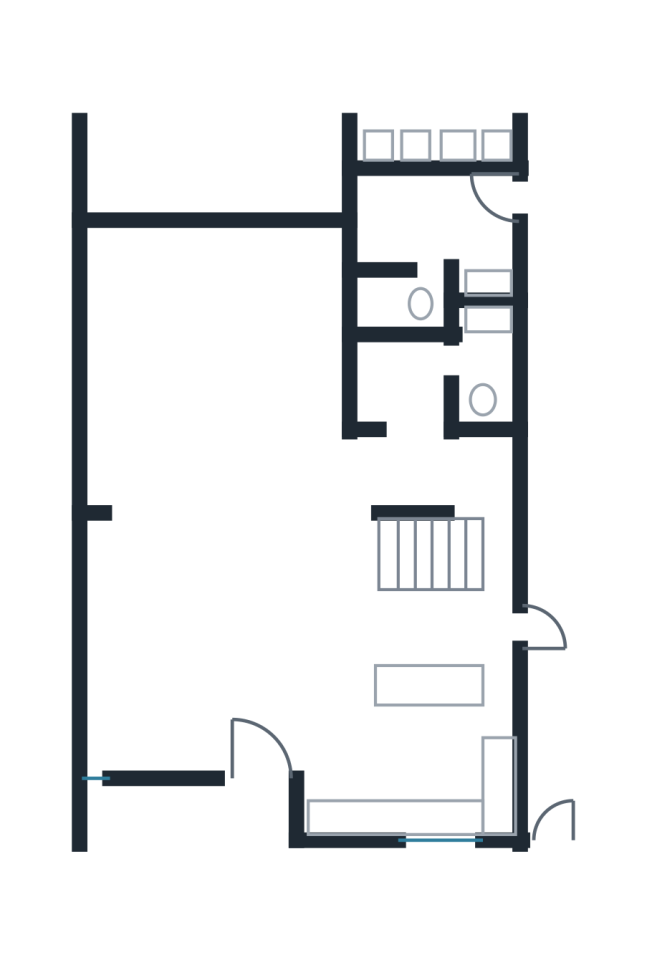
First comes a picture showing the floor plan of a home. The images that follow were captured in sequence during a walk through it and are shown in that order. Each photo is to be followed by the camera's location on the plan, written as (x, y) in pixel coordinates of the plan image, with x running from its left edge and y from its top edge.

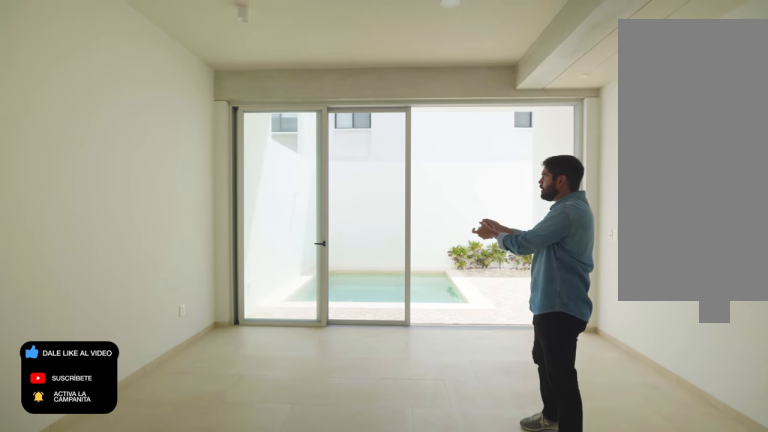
(210, 398)
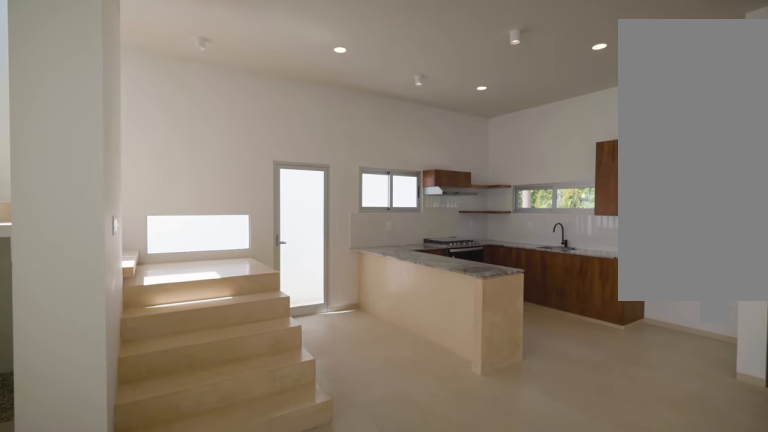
(300, 557)
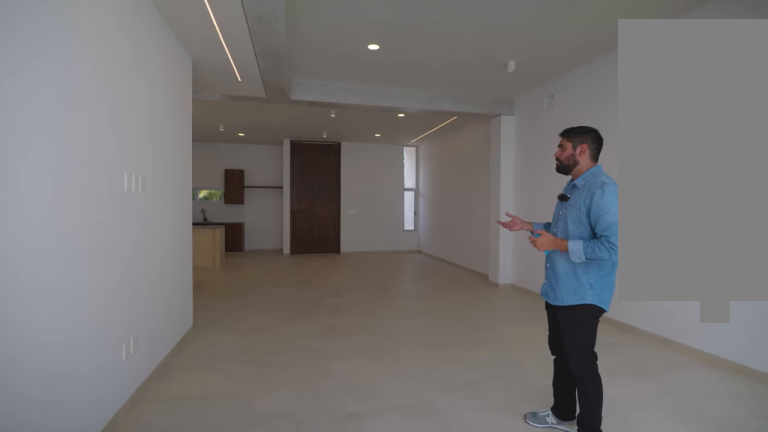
(194, 269)
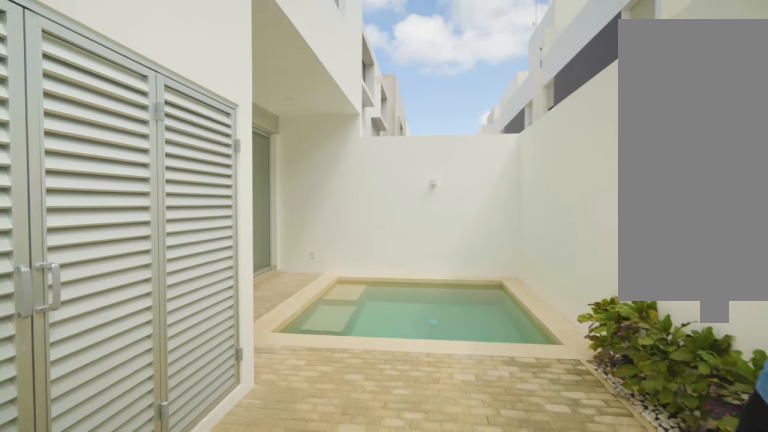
(472, 76)
